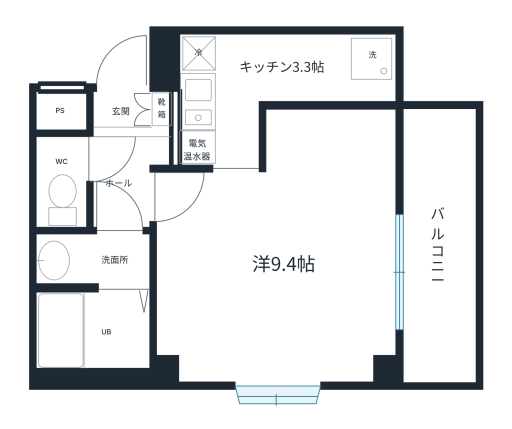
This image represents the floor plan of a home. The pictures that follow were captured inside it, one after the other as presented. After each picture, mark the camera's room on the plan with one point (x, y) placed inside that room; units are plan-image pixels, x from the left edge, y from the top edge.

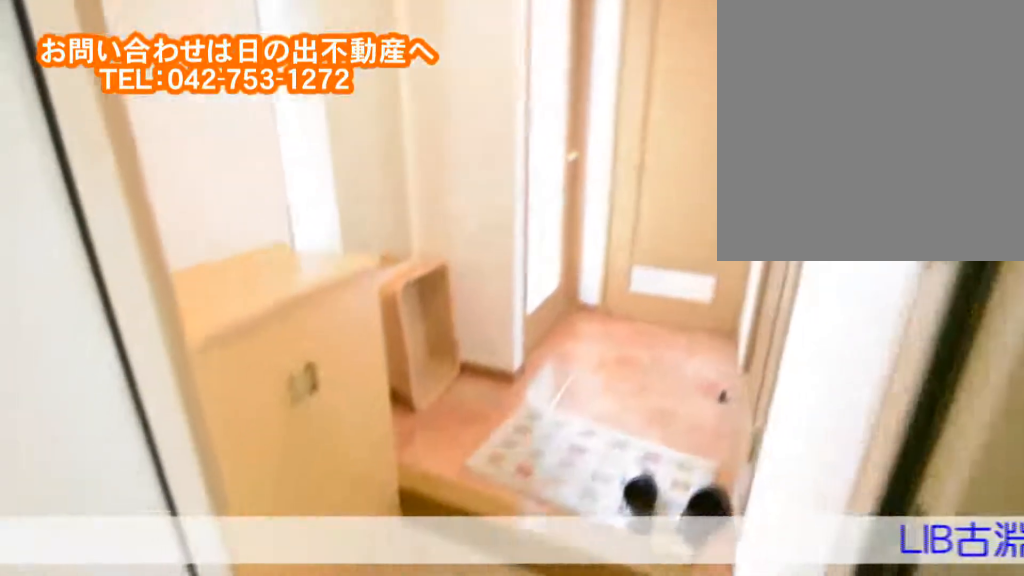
(127, 136)
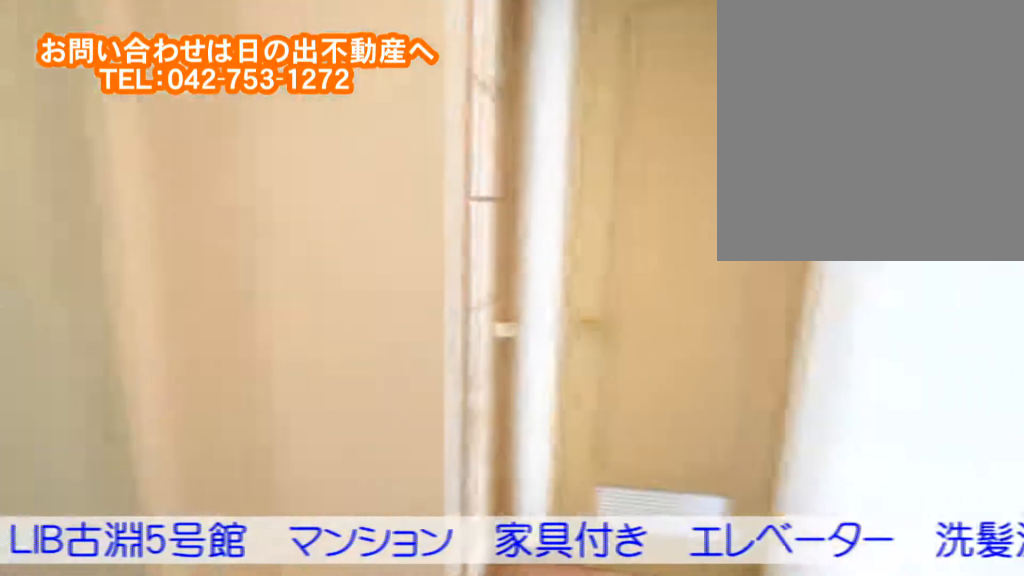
(127, 137)
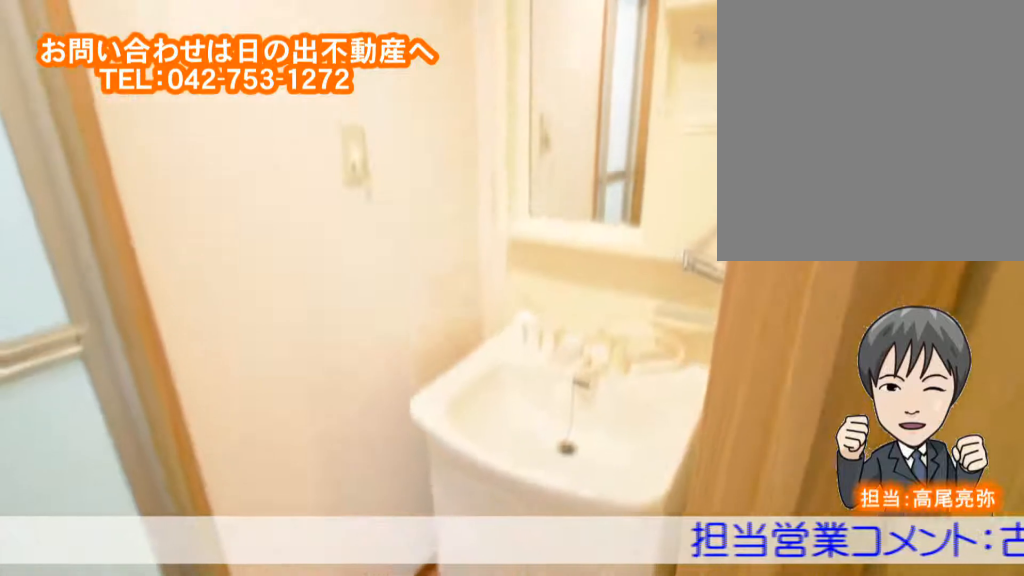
(89, 261)
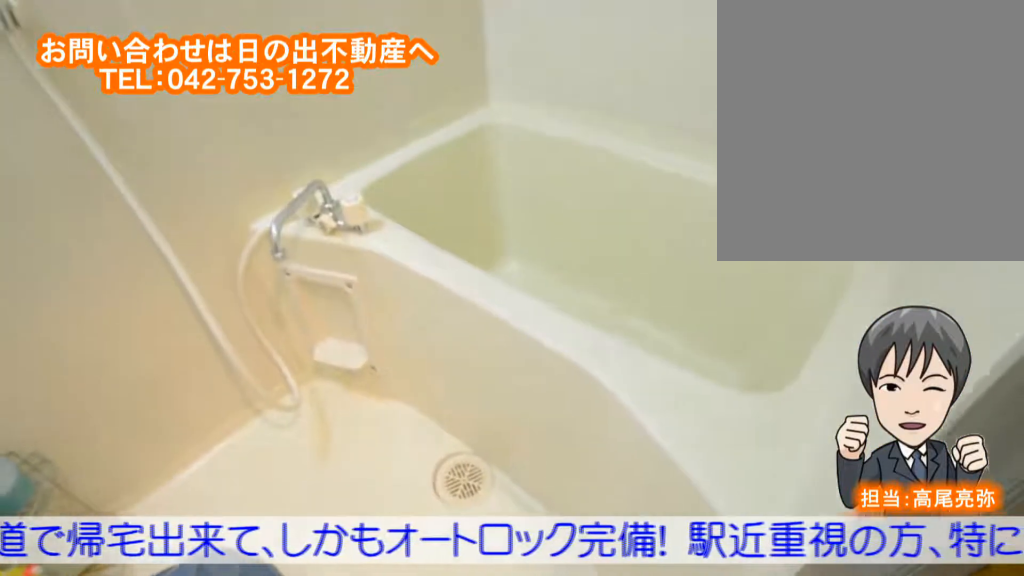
(84, 326)
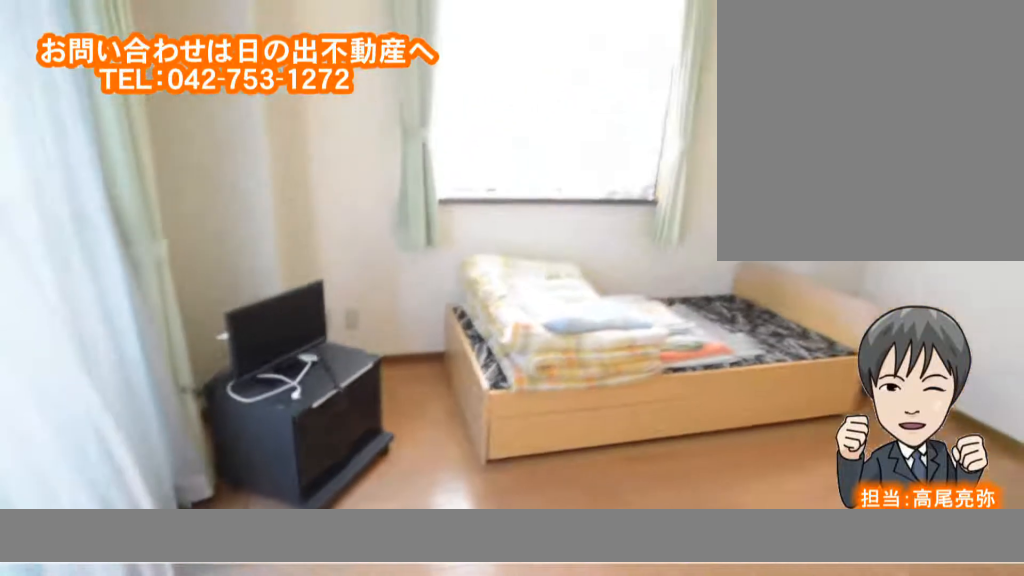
(289, 293)
